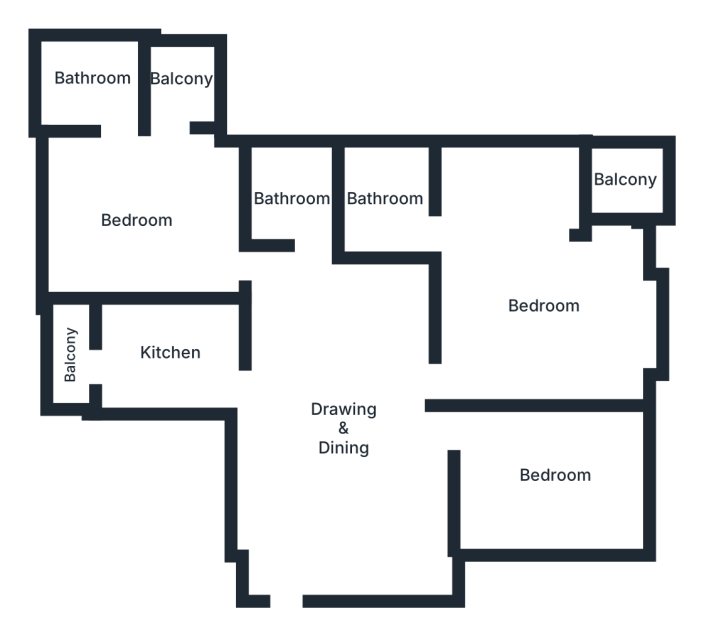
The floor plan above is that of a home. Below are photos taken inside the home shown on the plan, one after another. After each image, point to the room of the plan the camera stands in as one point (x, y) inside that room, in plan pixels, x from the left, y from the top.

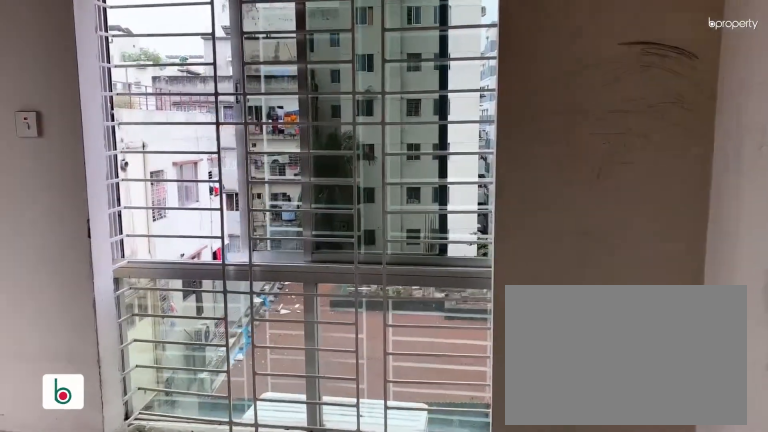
(543, 312)
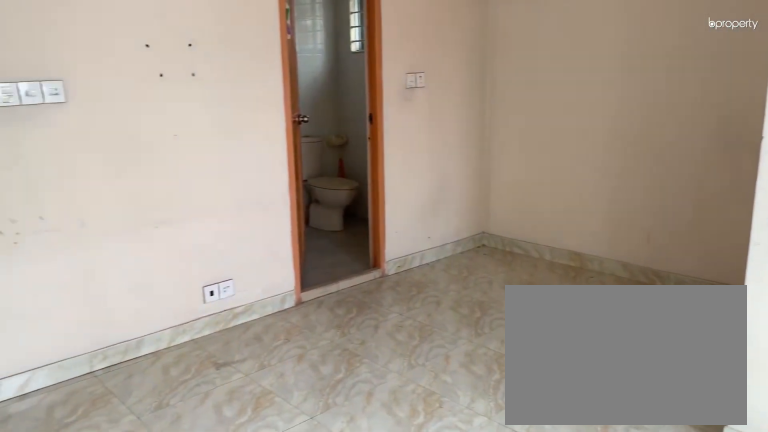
(543, 312)
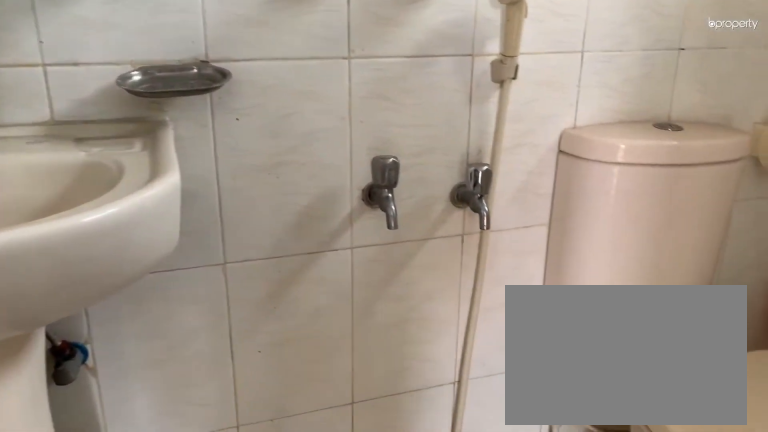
(388, 198)
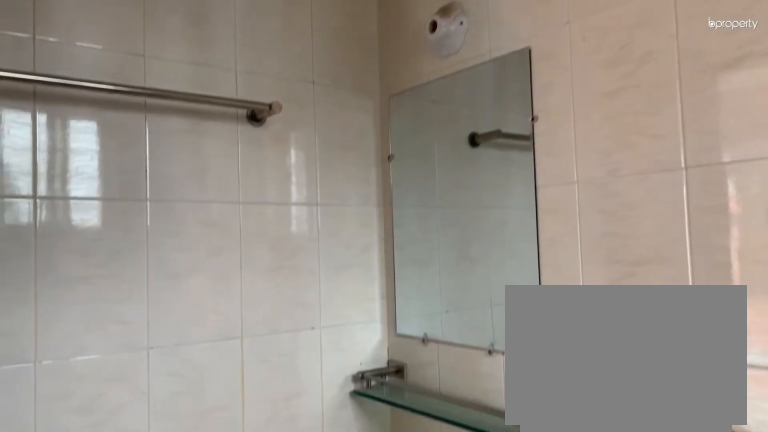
(388, 198)
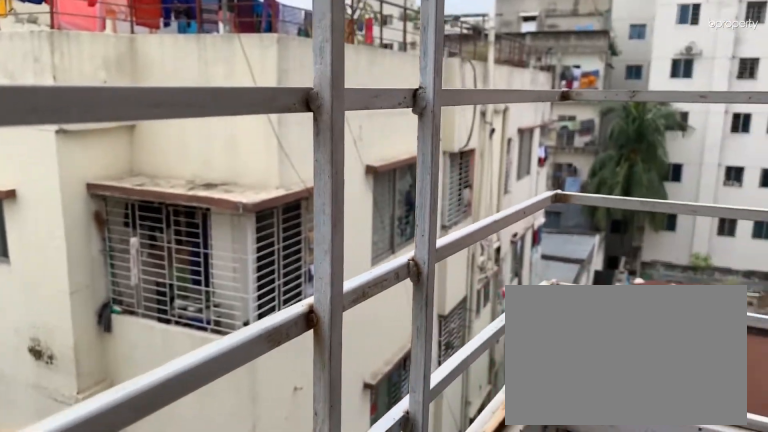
(623, 185)
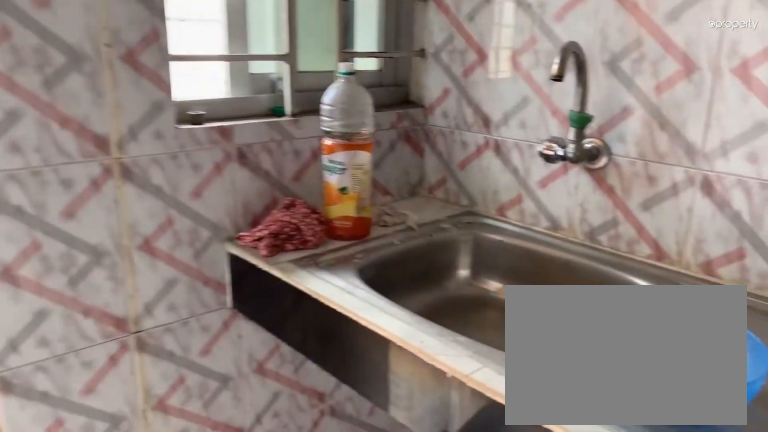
(168, 356)
